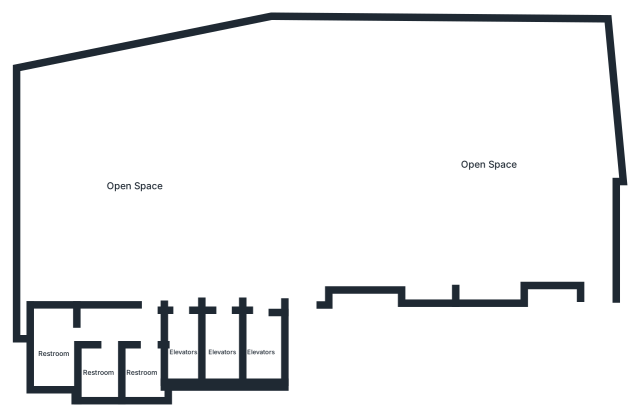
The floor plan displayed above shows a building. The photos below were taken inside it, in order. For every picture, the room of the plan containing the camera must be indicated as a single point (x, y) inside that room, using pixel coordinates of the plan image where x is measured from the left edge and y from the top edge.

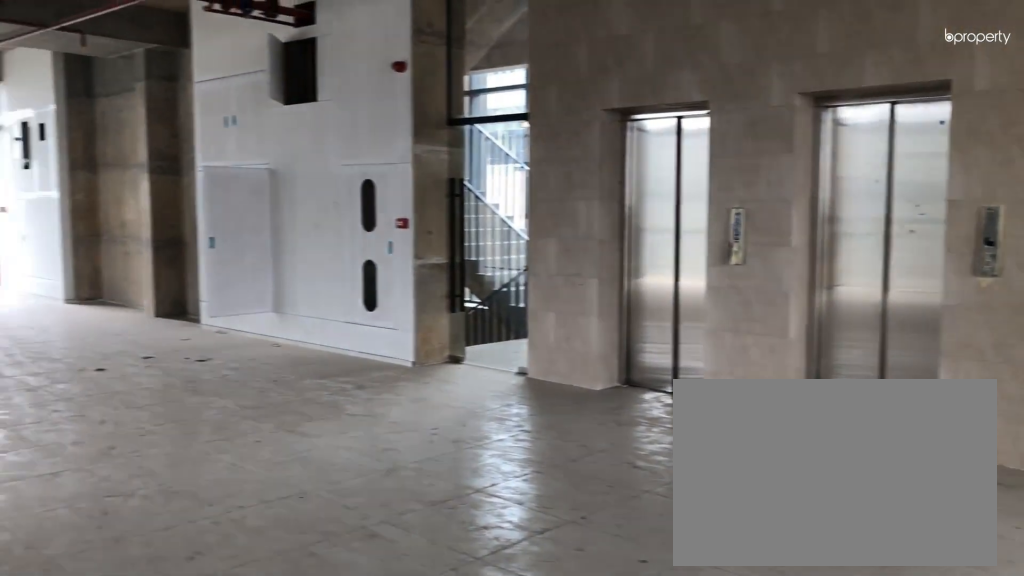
(136, 187)
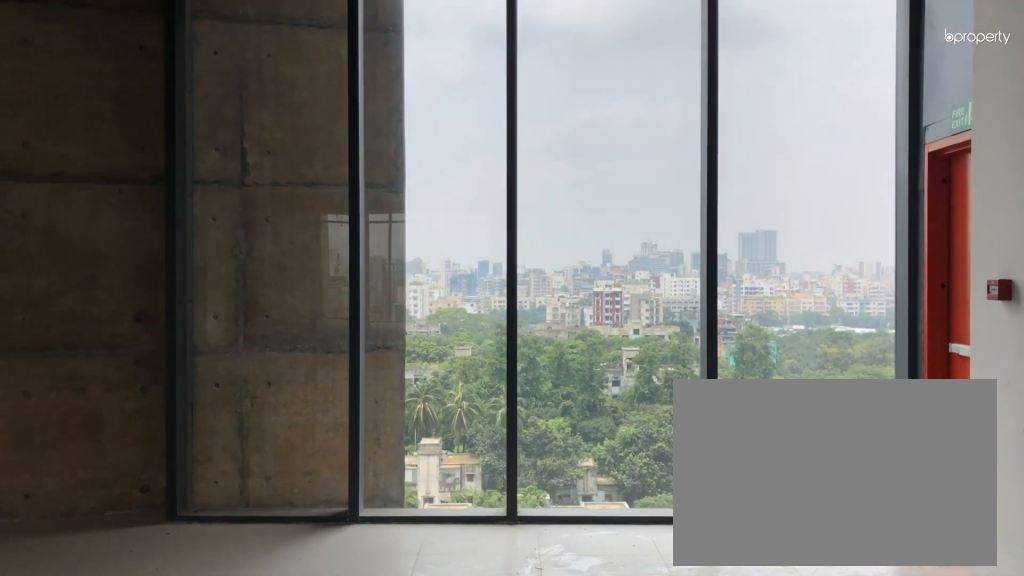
(487, 165)
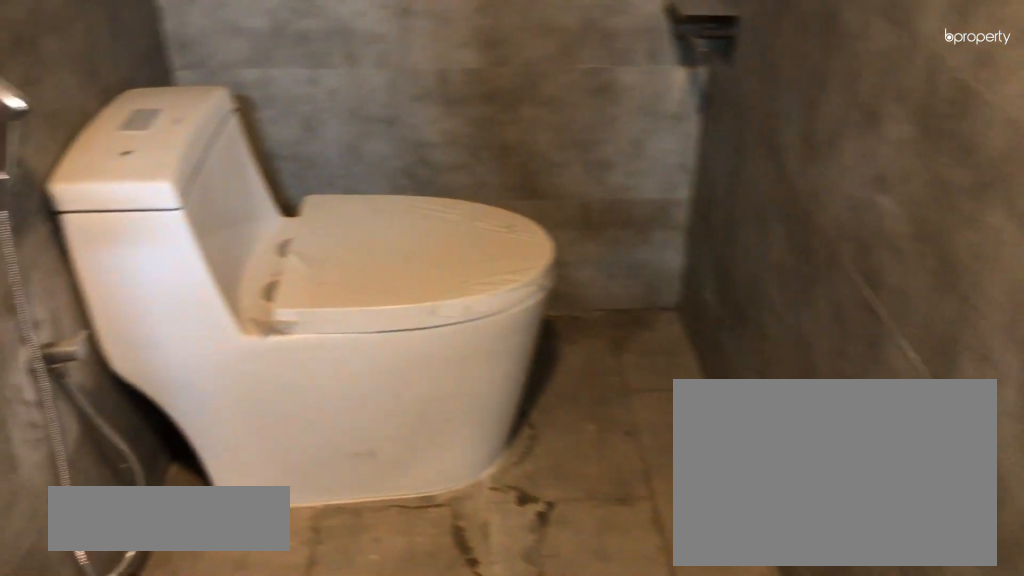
(55, 353)
